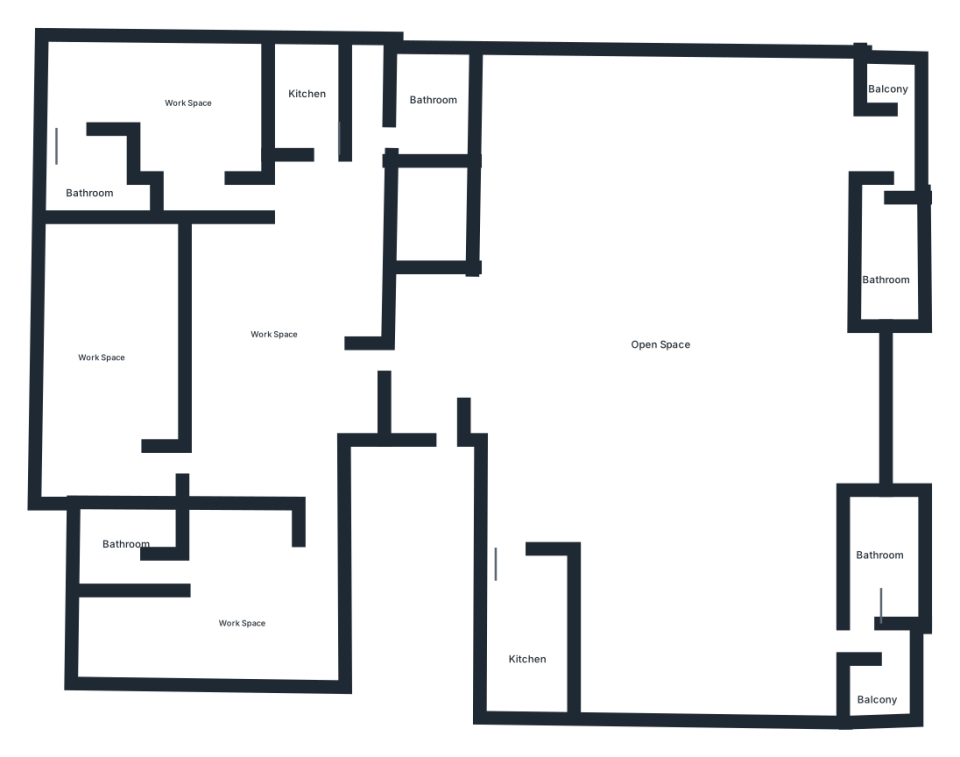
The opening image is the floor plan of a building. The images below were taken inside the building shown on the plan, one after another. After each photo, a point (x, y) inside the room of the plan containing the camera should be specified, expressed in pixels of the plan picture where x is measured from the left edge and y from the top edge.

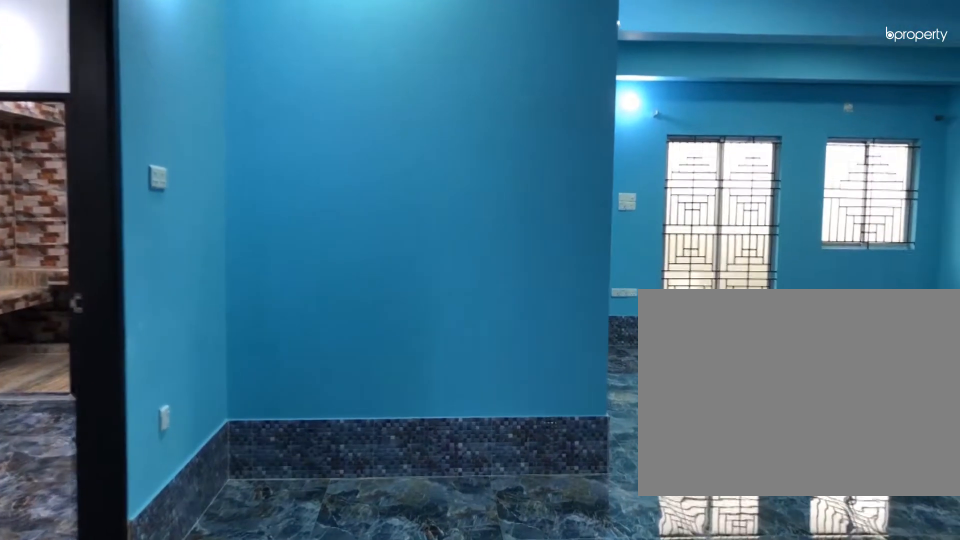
(475, 425)
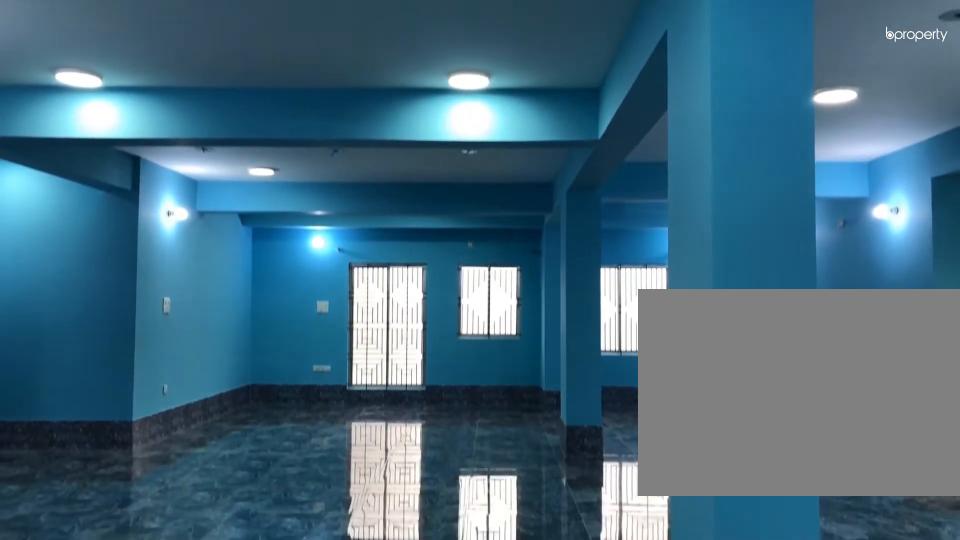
(682, 307)
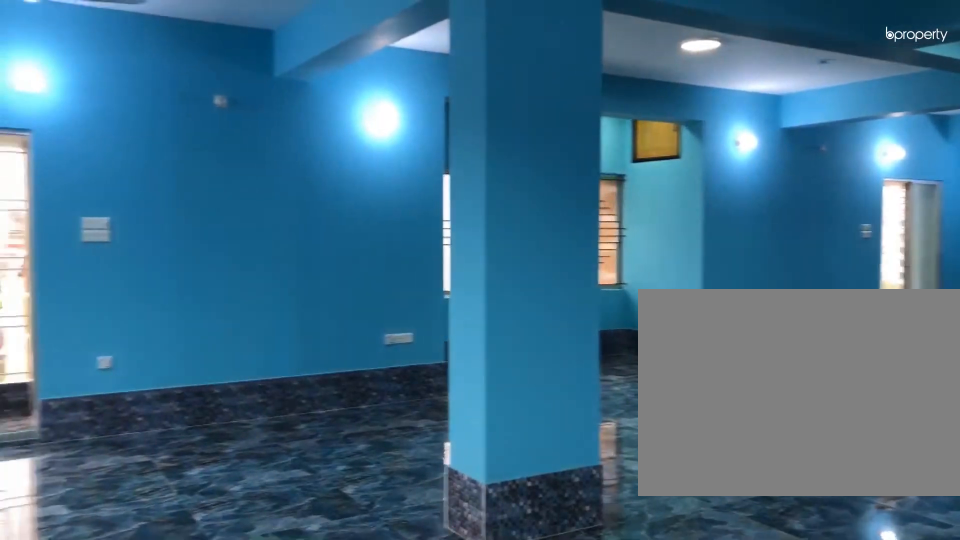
(683, 307)
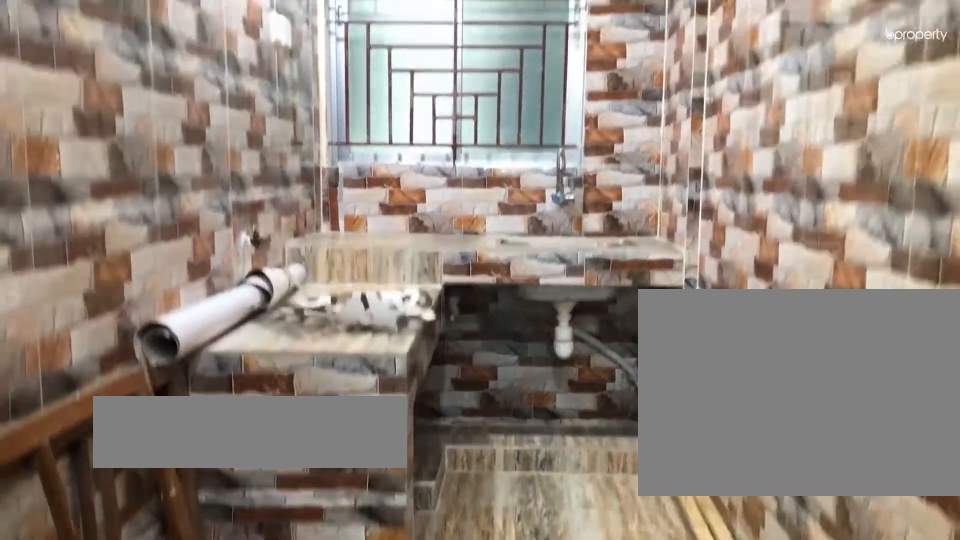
(536, 634)
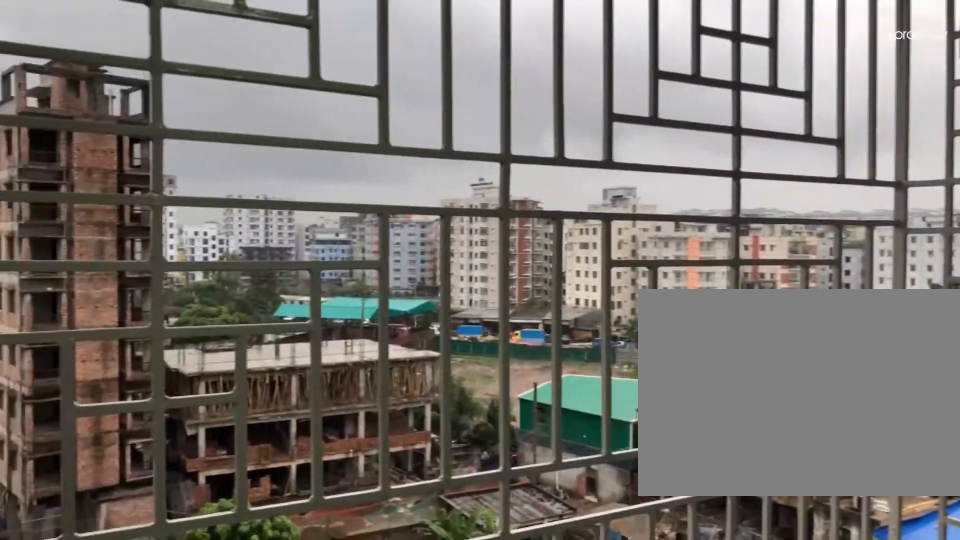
(883, 689)
